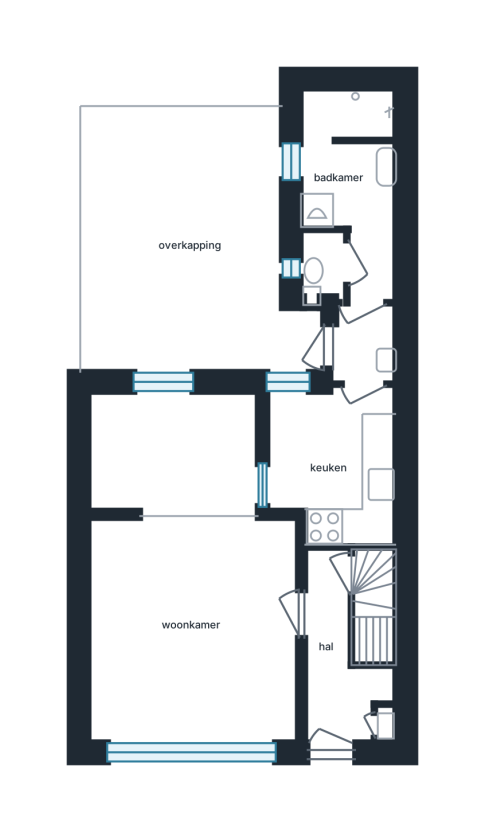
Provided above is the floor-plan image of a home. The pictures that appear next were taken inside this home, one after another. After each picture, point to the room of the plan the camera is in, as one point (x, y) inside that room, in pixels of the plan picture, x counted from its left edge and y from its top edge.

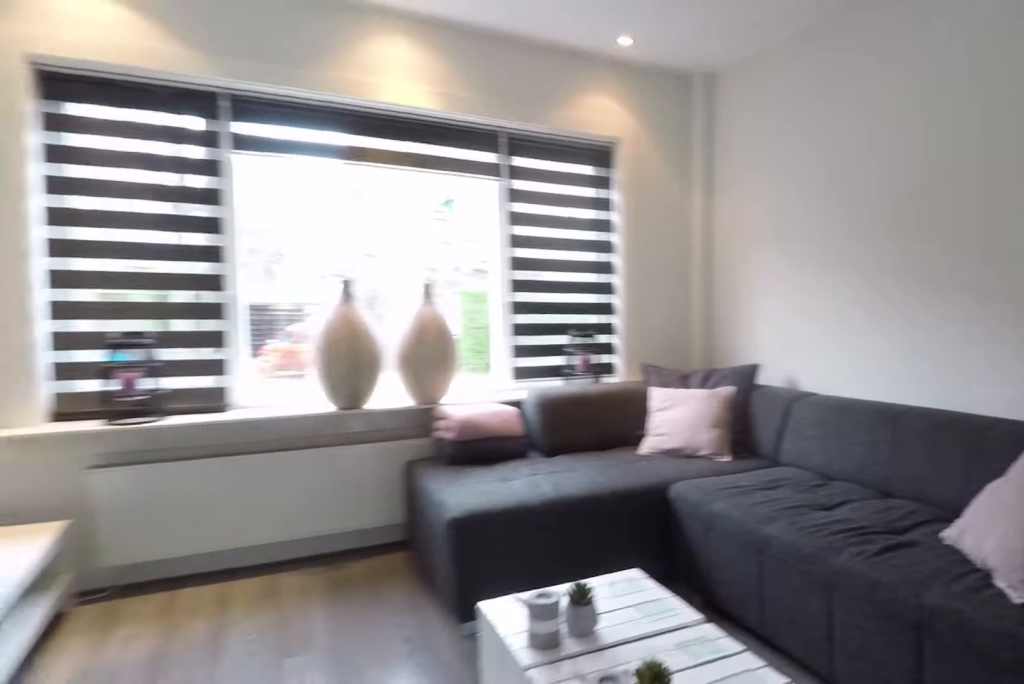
(193, 631)
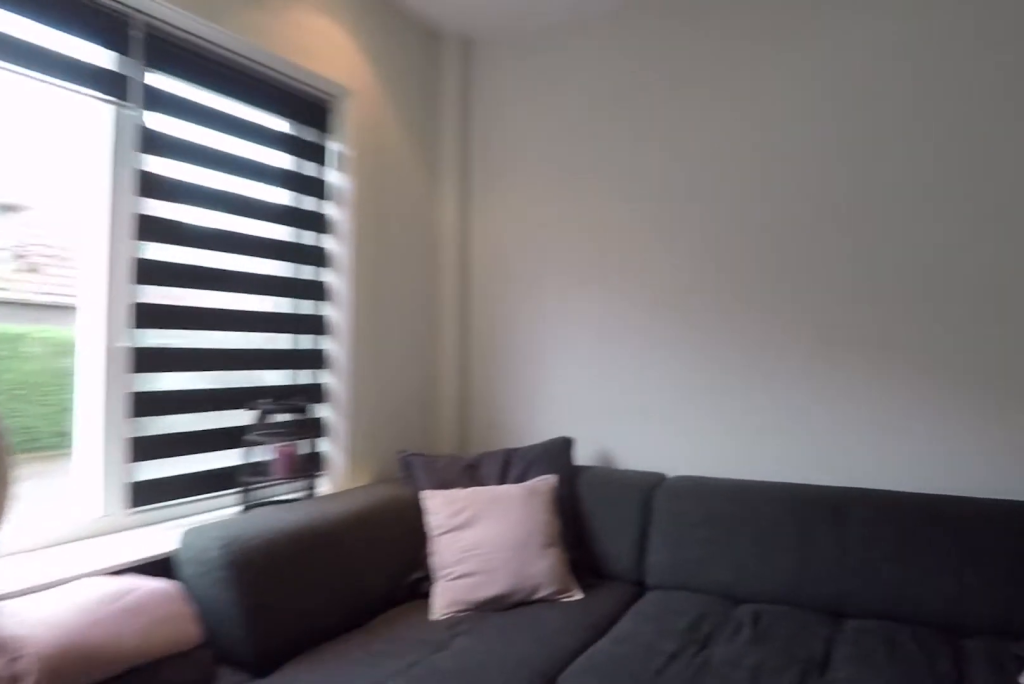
(193, 631)
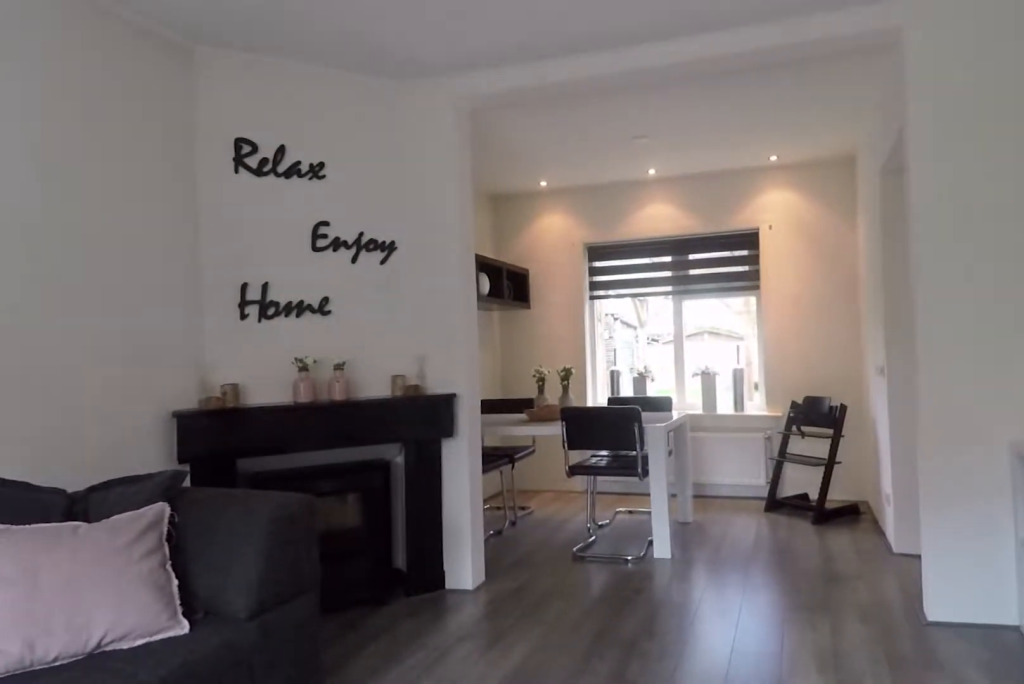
(138, 604)
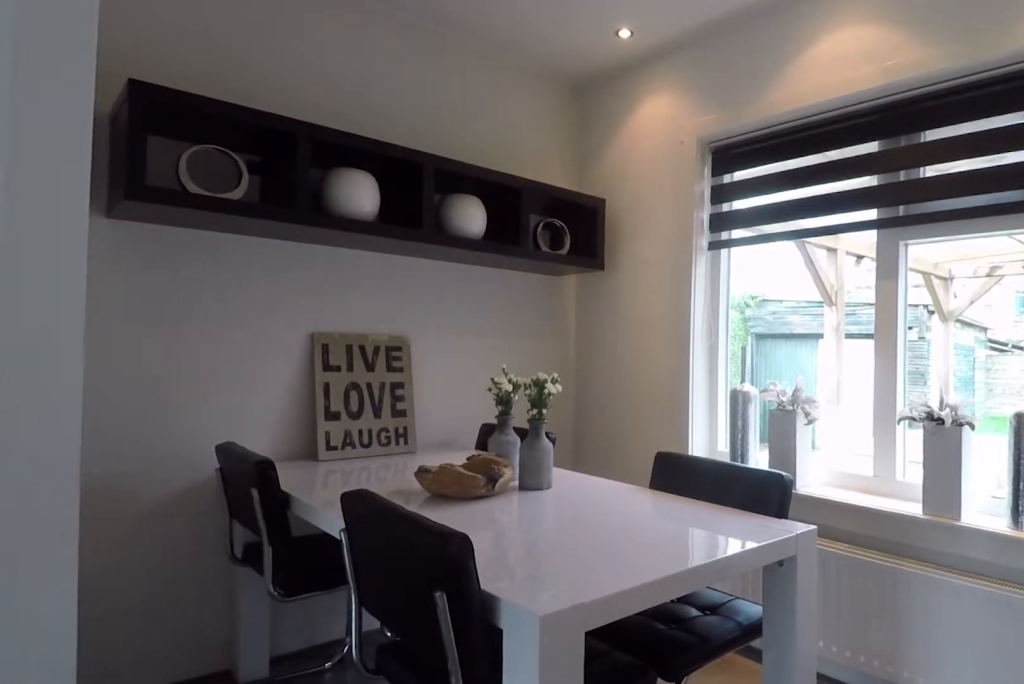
(172, 453)
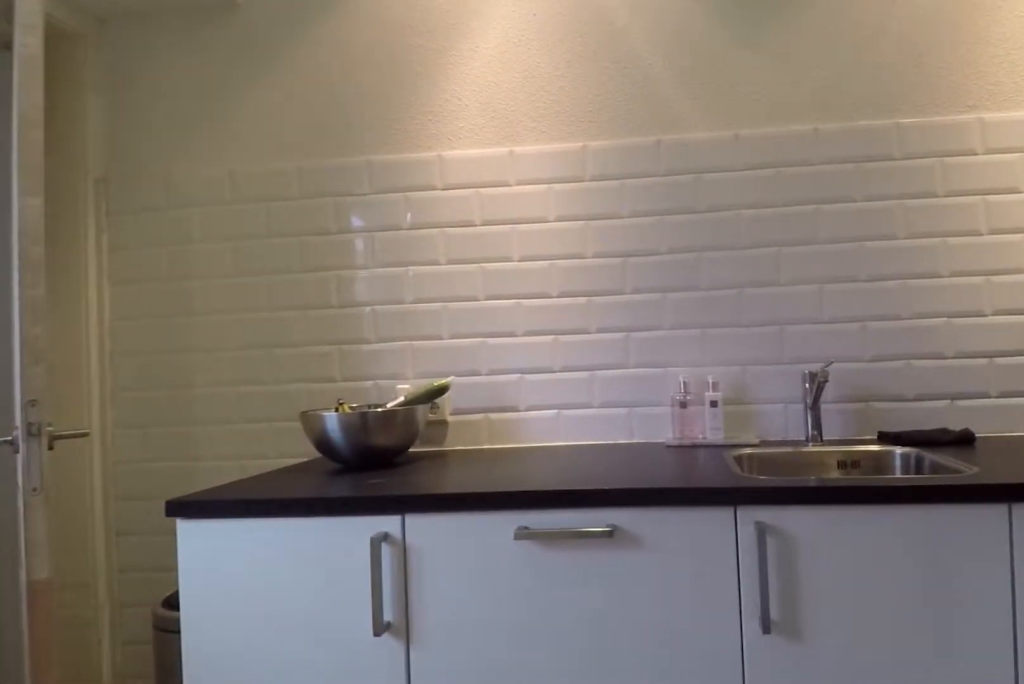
(336, 462)
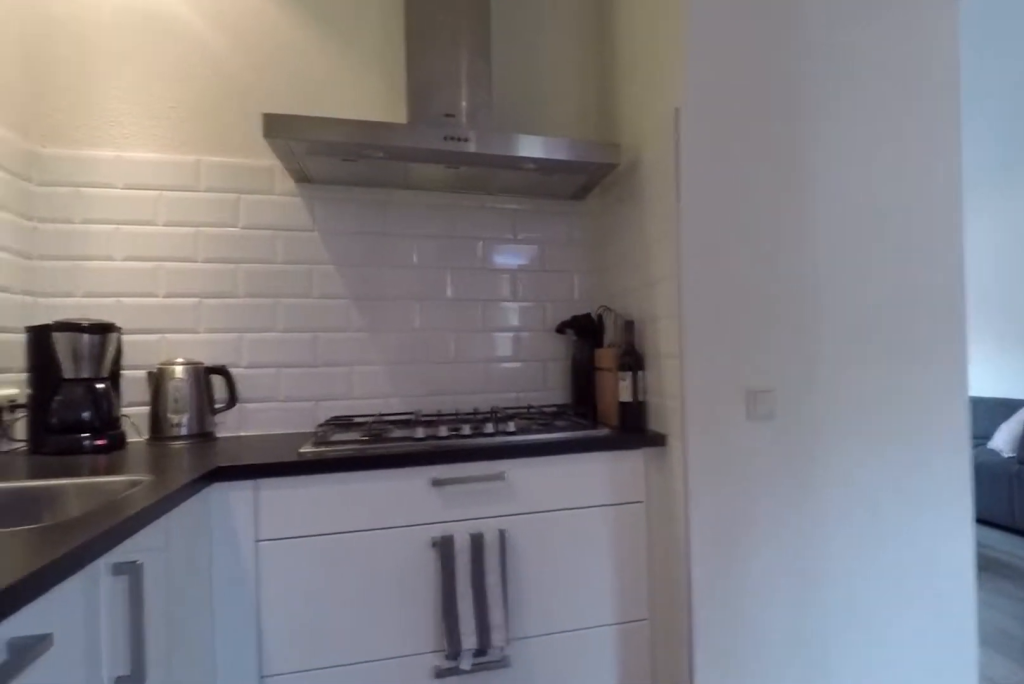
(336, 462)
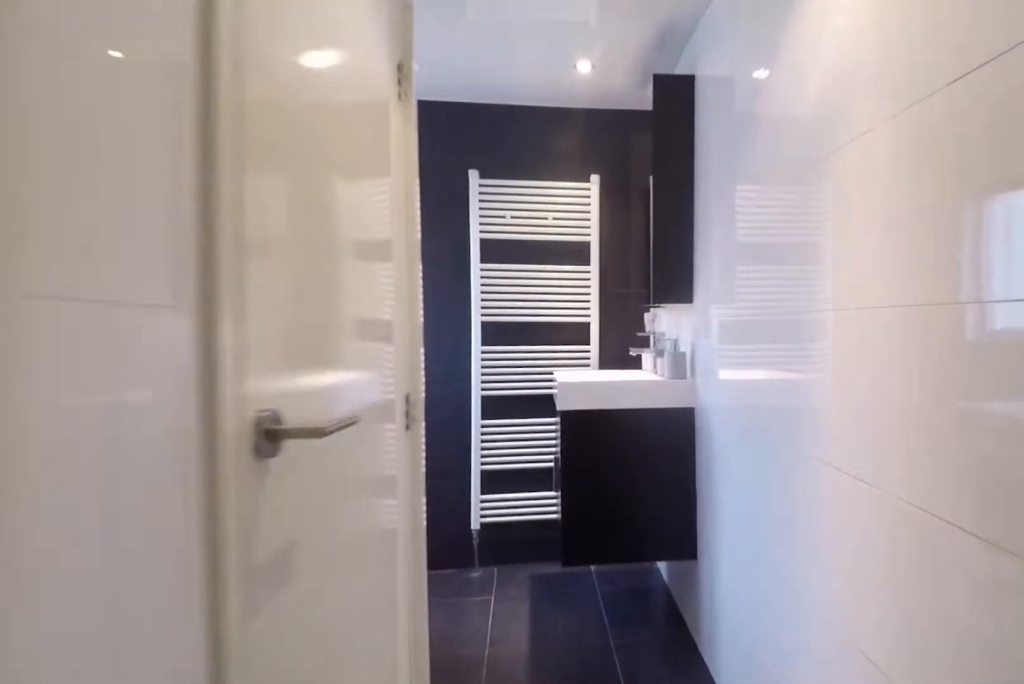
(364, 341)
